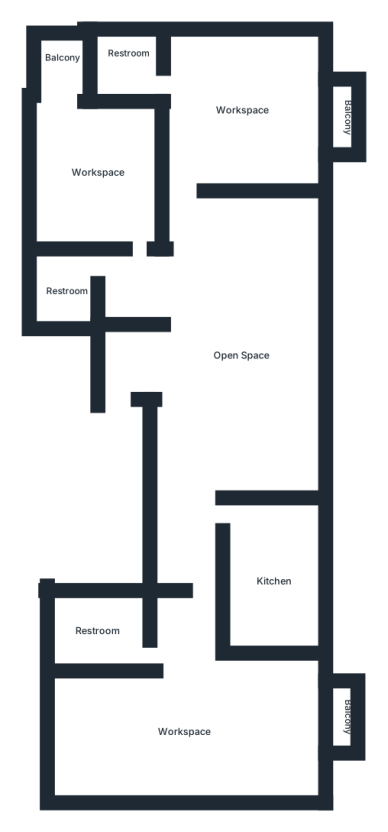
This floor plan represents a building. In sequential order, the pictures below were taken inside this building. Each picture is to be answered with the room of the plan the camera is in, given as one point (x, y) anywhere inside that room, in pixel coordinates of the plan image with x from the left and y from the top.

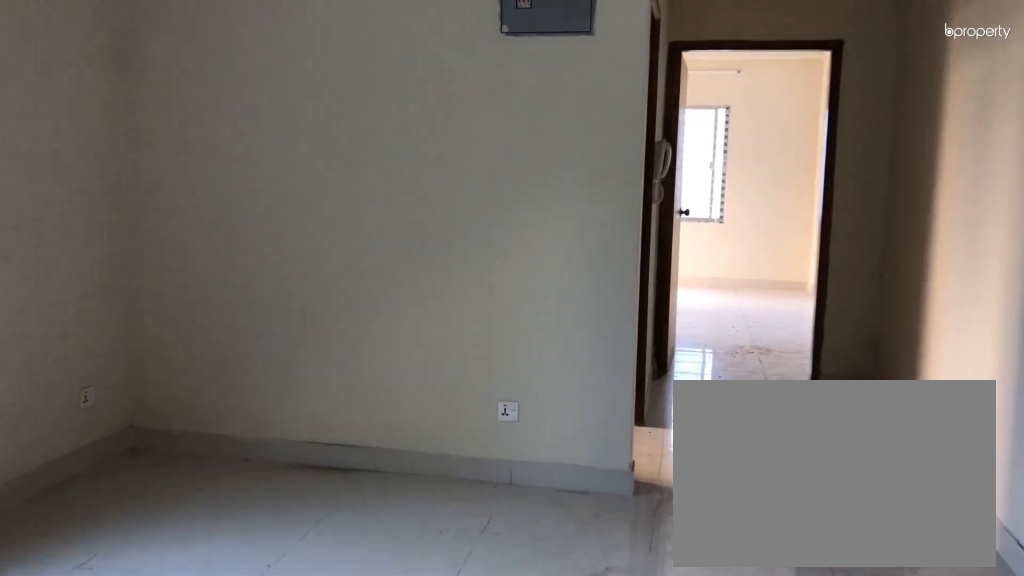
(233, 341)
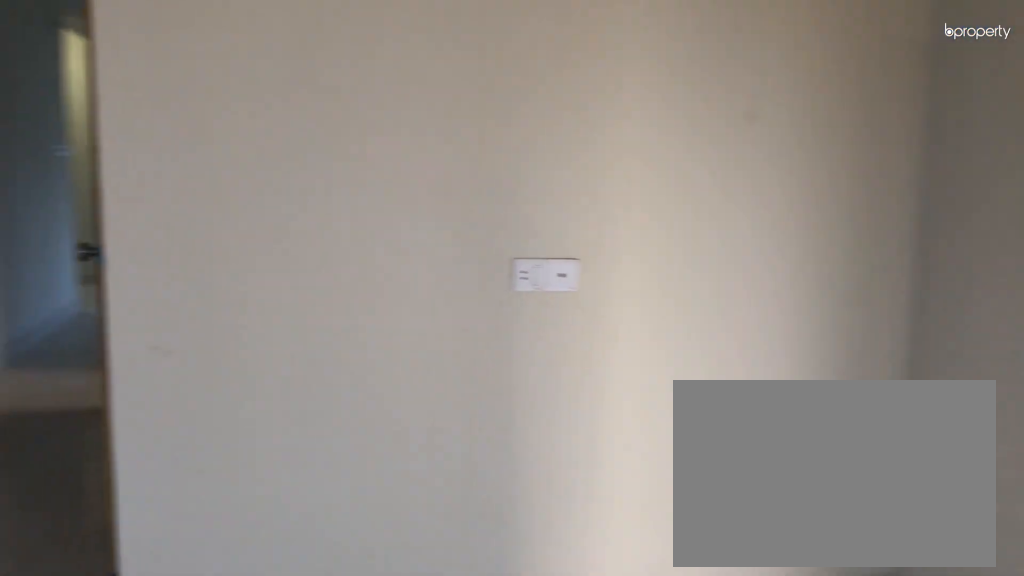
(187, 734)
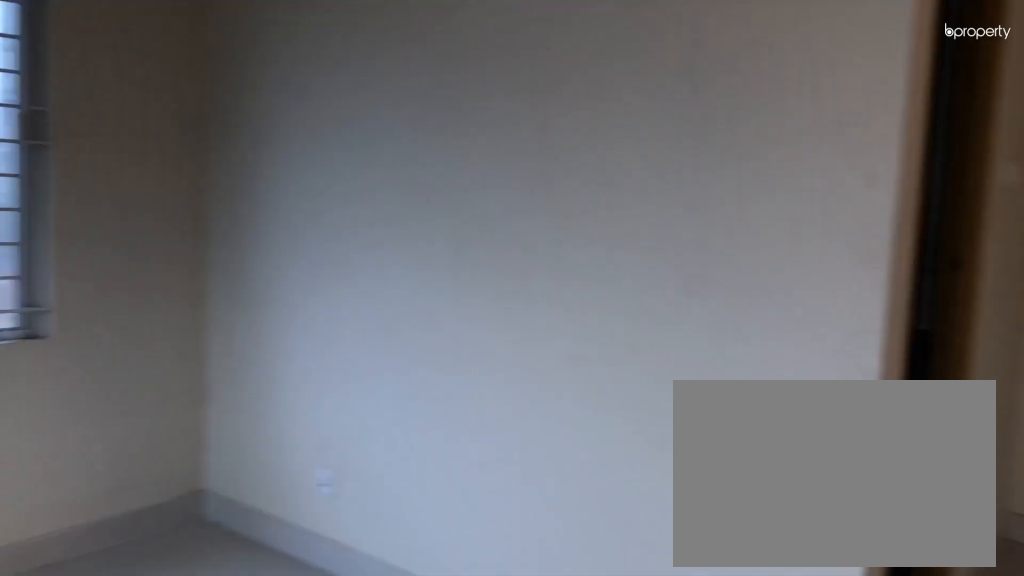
(187, 734)
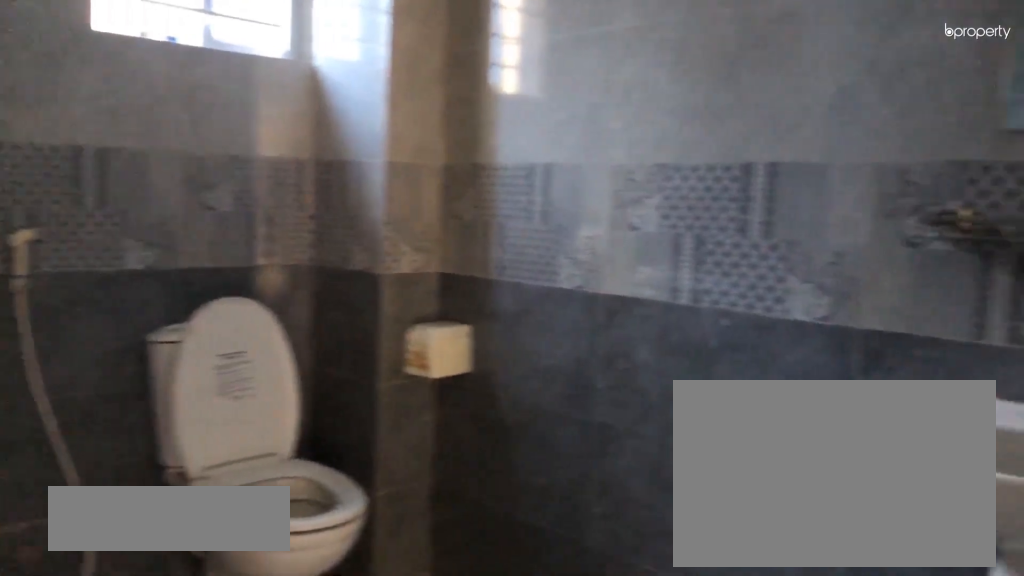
(97, 632)
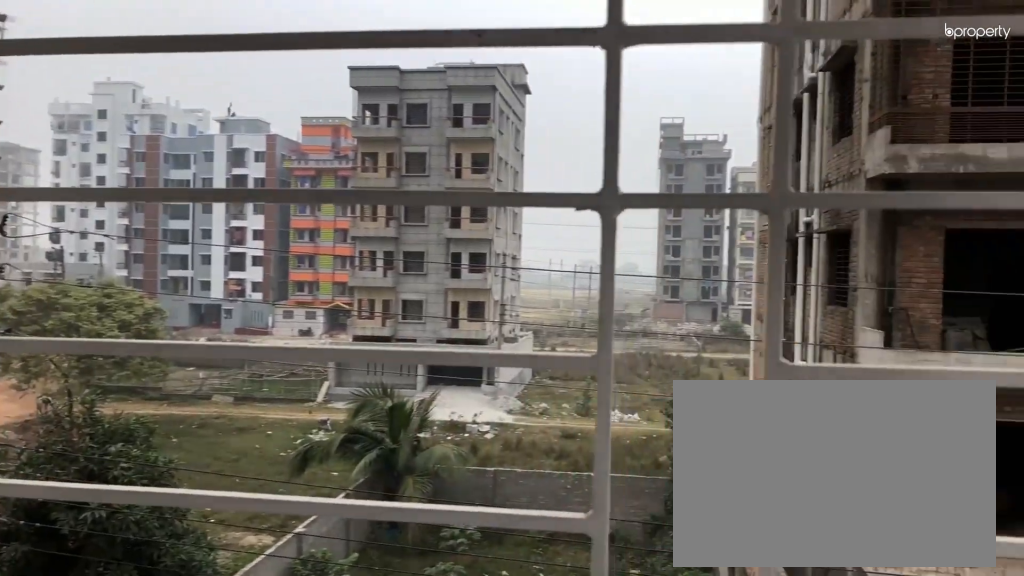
(335, 726)
